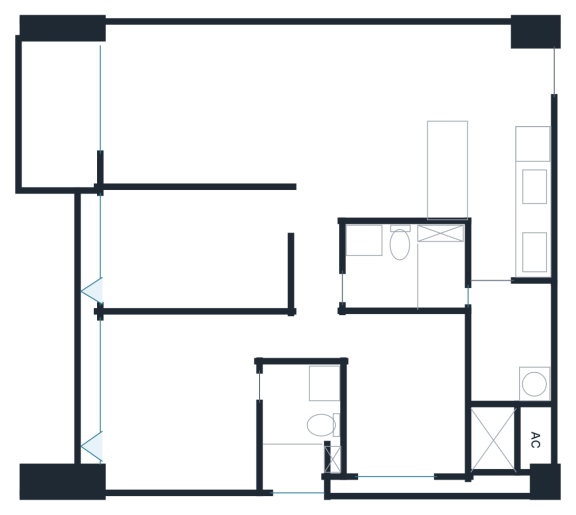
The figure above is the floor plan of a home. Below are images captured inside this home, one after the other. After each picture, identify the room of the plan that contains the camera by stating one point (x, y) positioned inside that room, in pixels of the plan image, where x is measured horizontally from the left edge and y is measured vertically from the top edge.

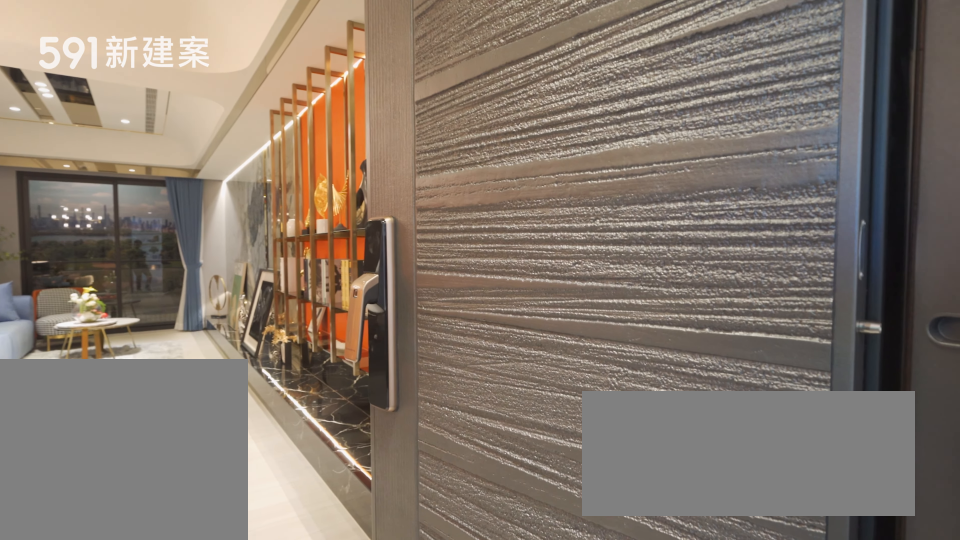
(525, 68)
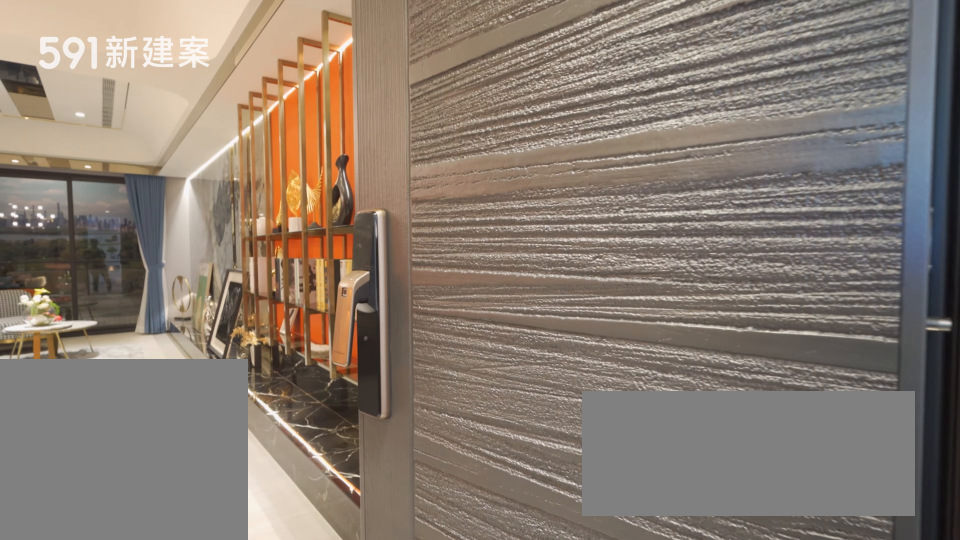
(525, 68)
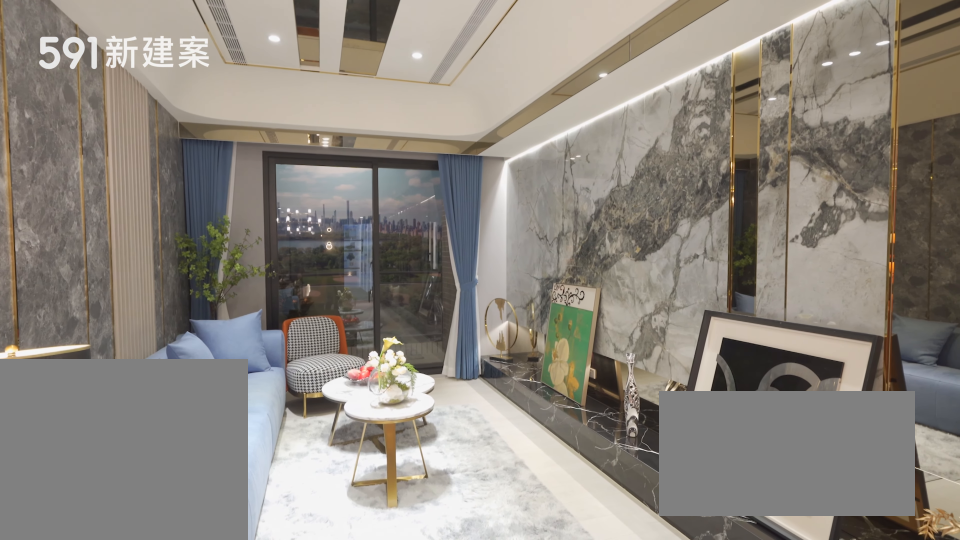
(205, 104)
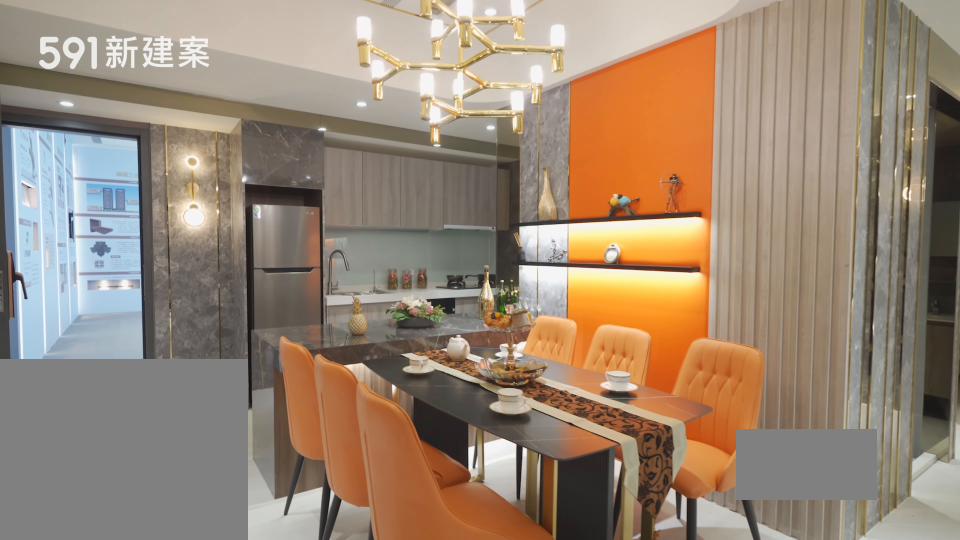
(397, 125)
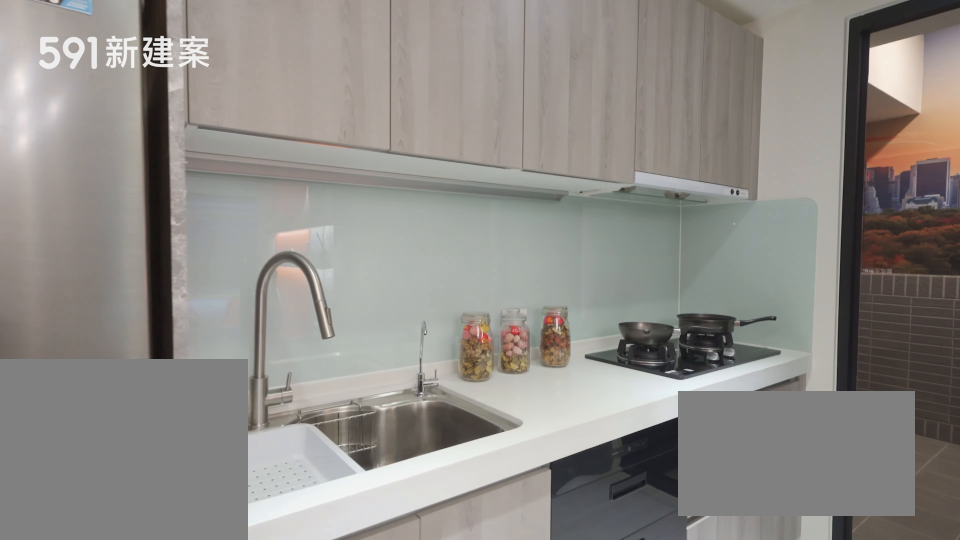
(511, 188)
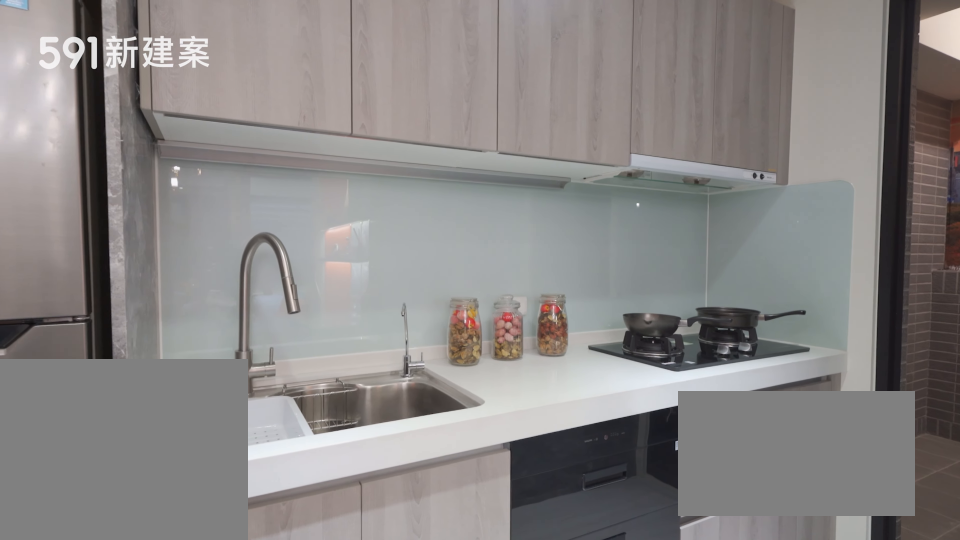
(511, 188)
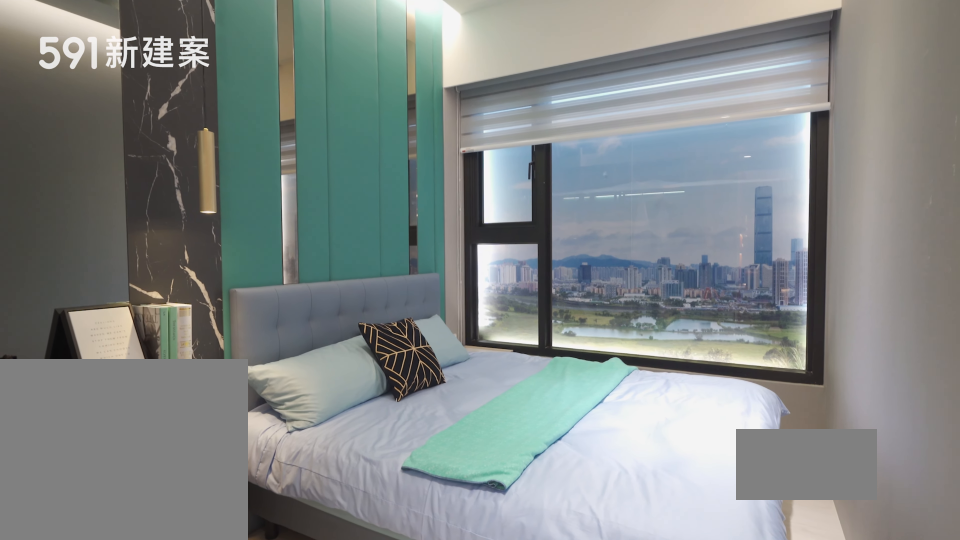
(192, 250)
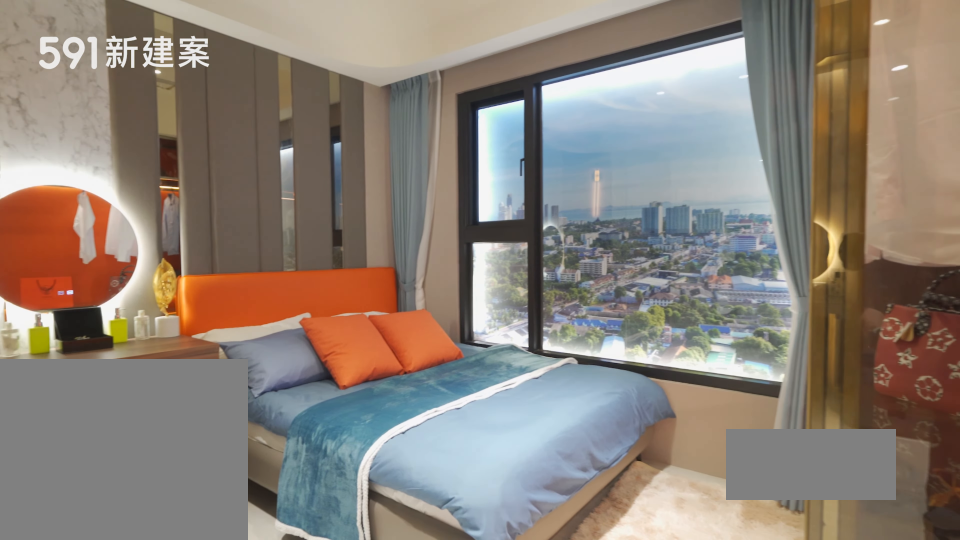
(182, 400)
